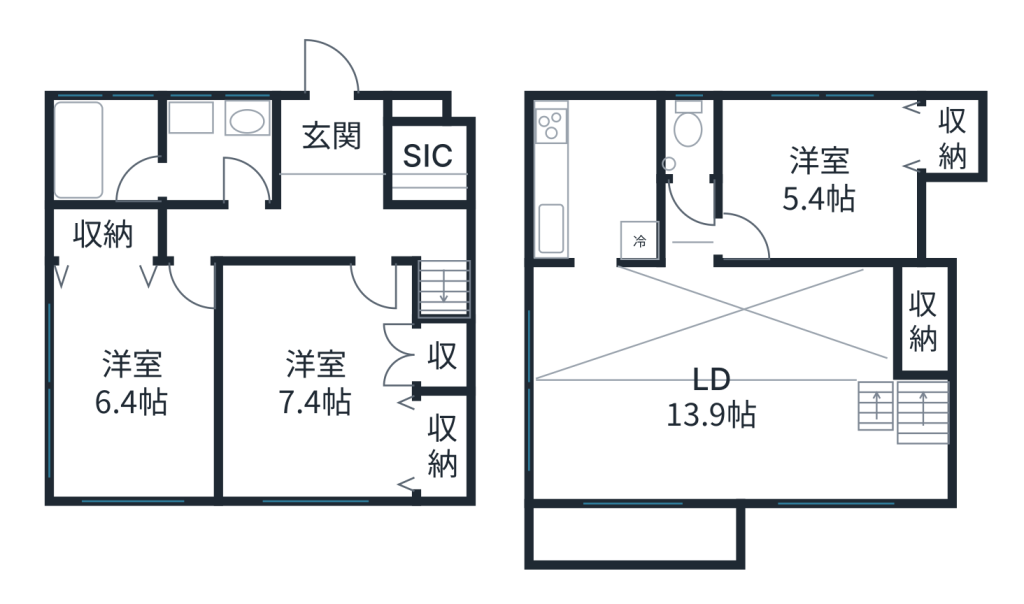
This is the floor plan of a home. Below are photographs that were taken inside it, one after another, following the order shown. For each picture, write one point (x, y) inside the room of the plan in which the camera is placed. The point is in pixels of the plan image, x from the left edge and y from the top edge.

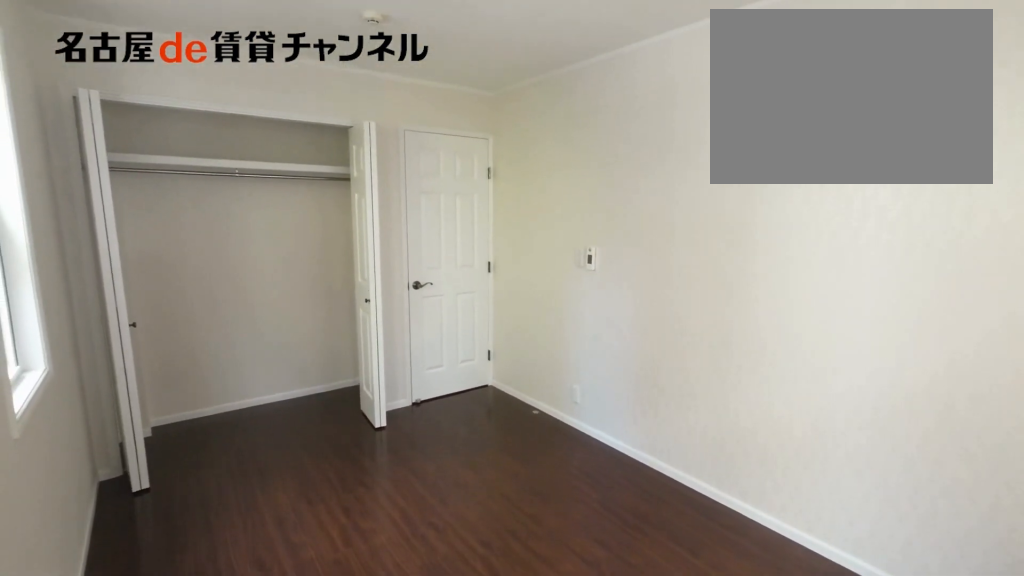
(135, 364)
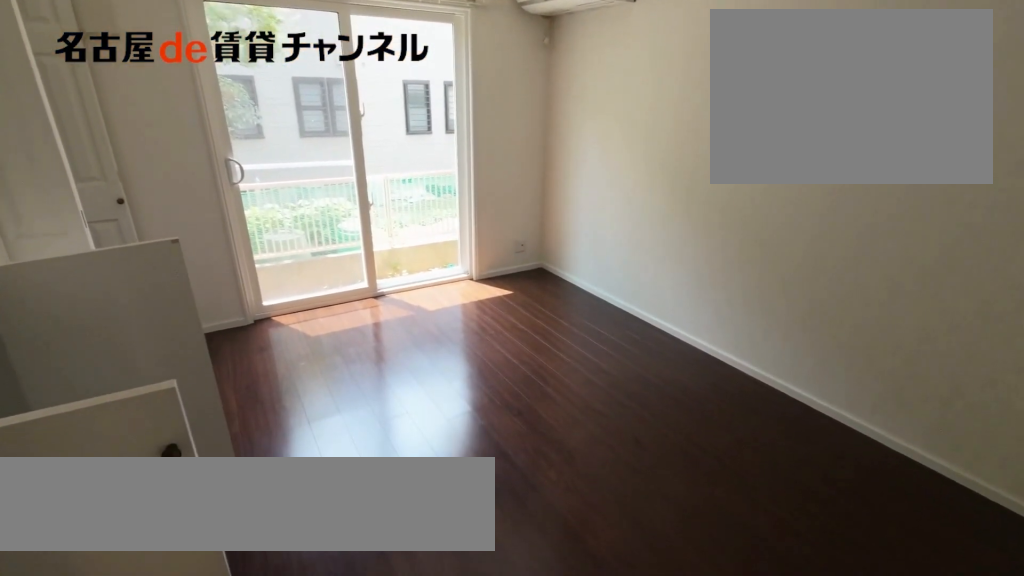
(337, 388)
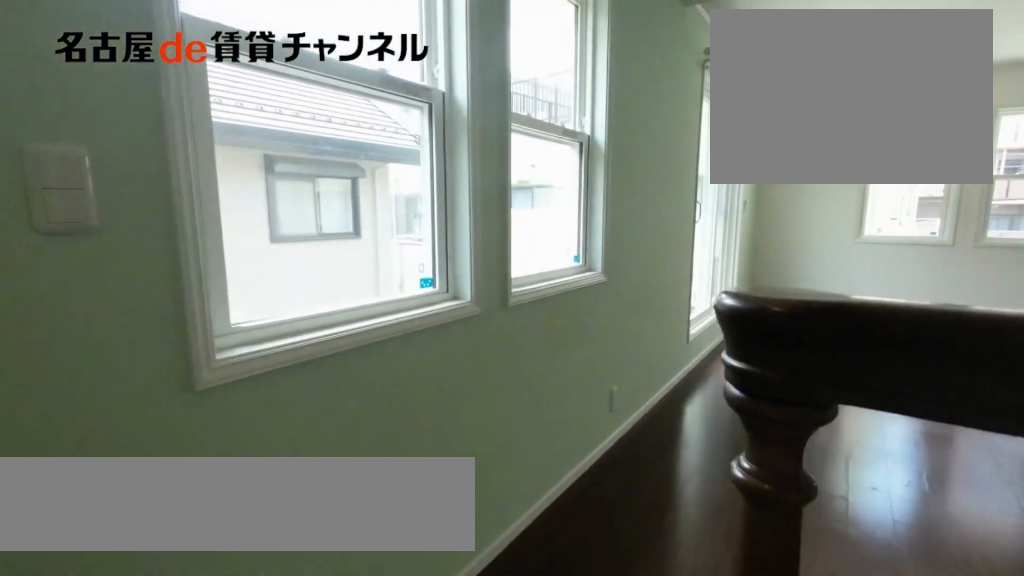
(740, 386)
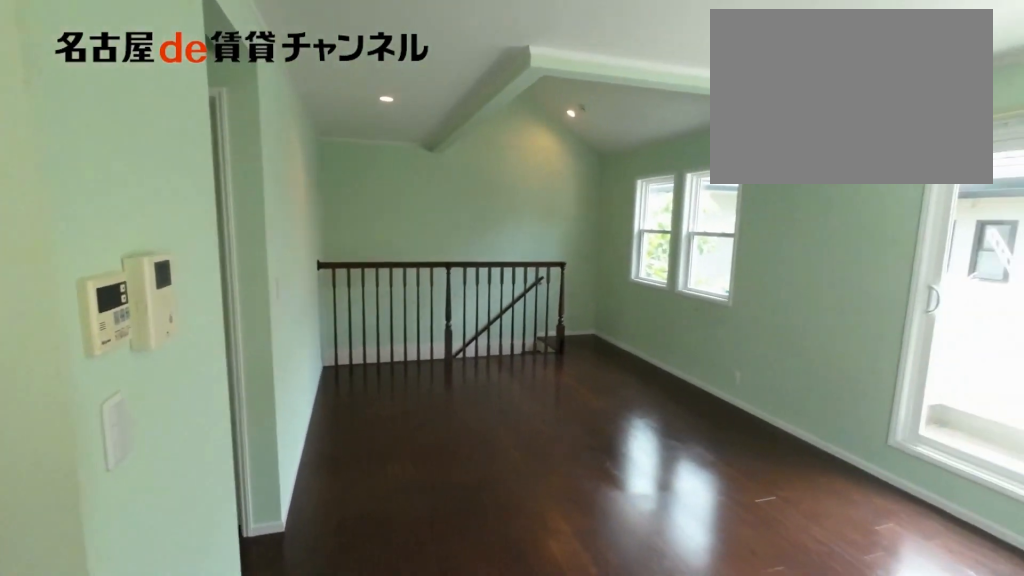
(740, 386)
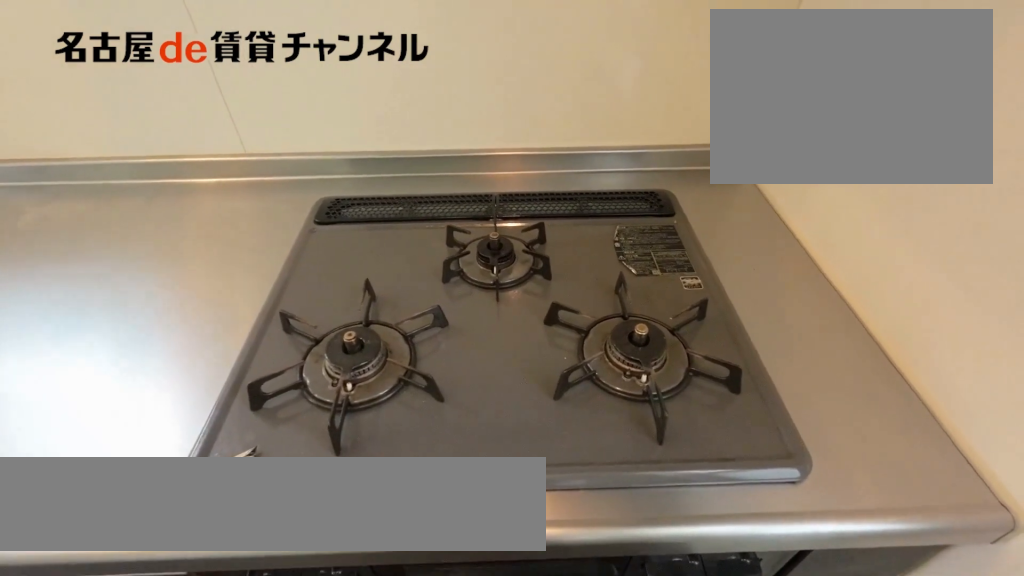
(593, 180)
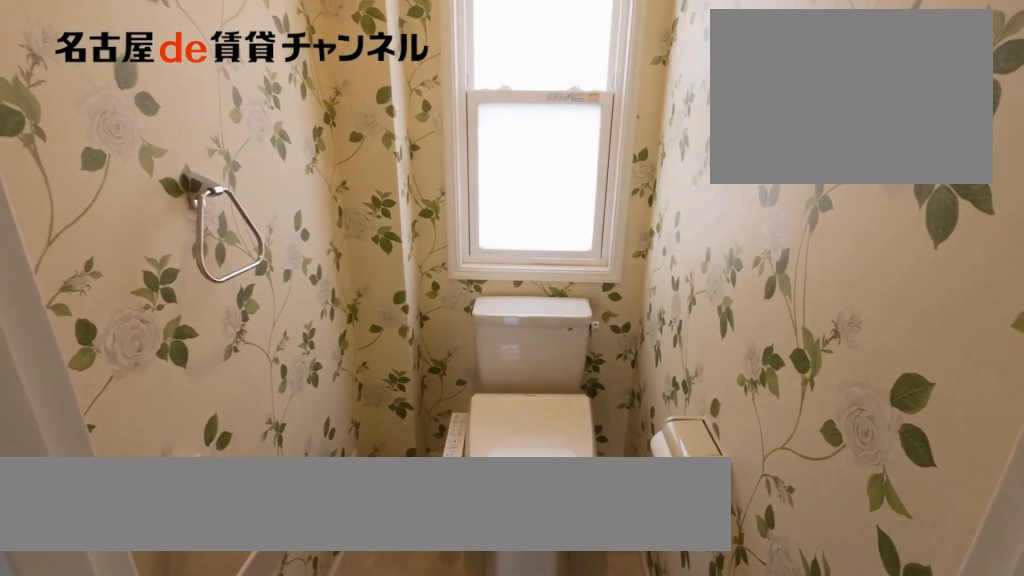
(688, 140)
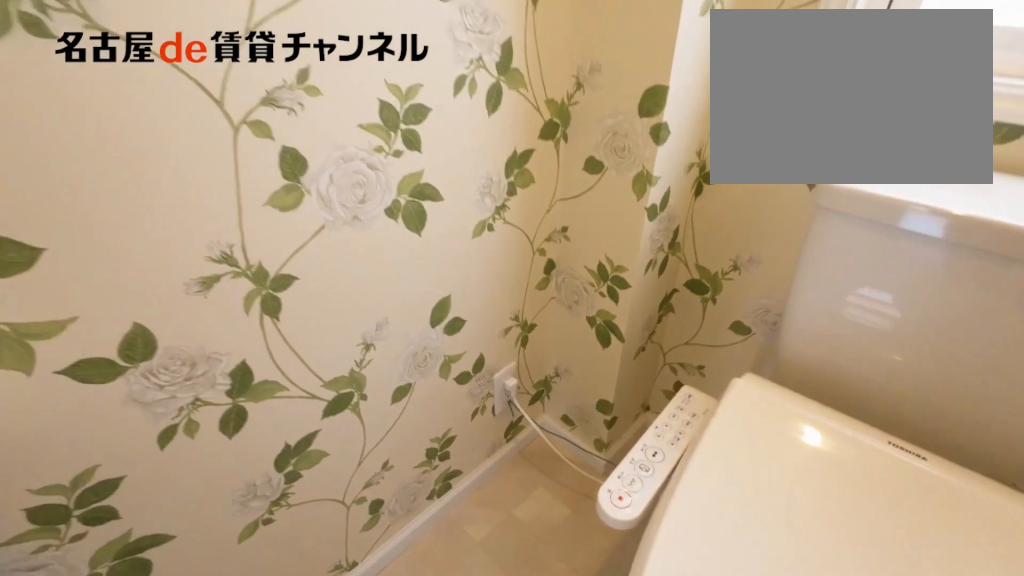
(688, 141)
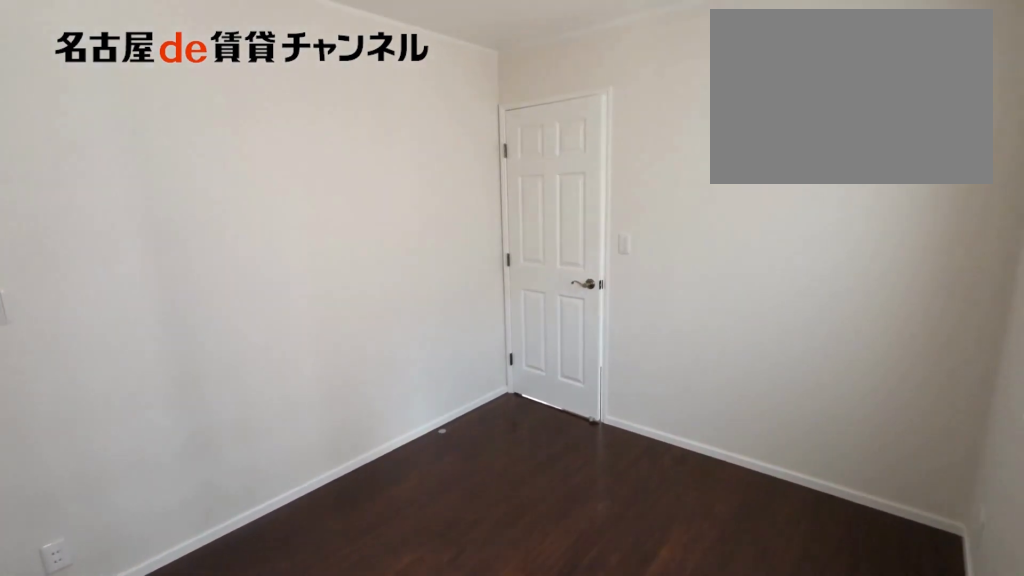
(836, 175)
